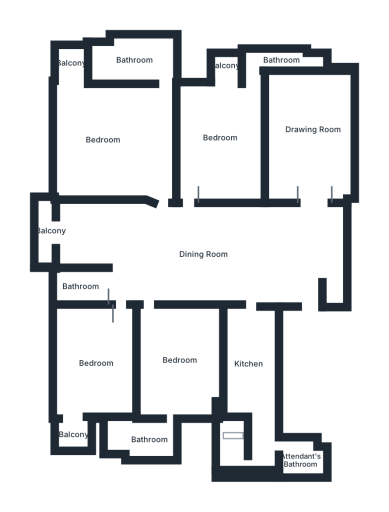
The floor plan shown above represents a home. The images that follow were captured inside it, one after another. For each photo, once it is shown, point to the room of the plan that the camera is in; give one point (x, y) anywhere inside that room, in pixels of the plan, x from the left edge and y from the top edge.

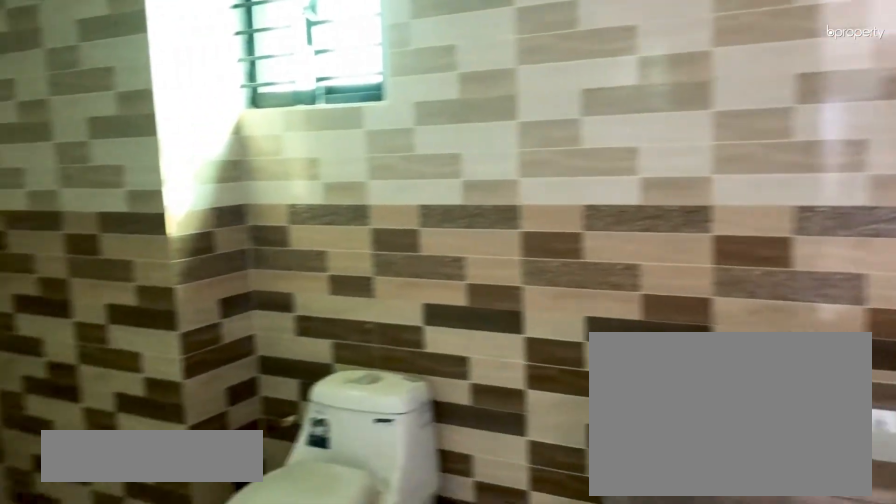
(133, 61)
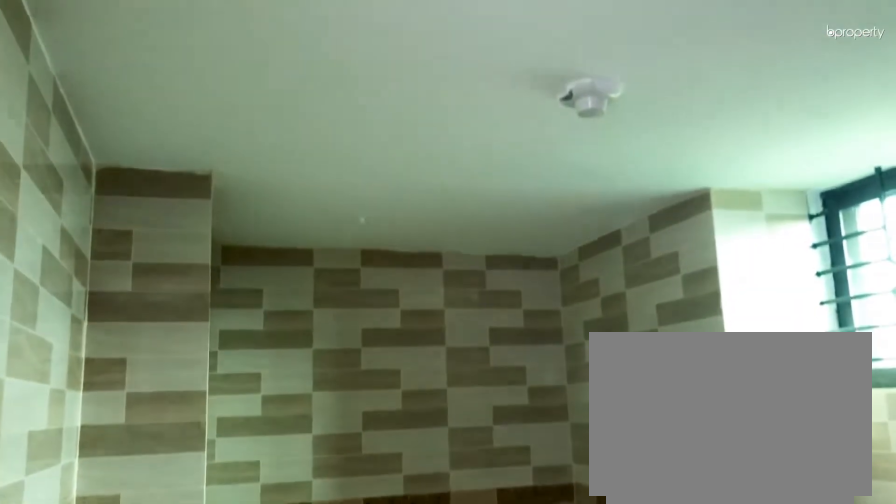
(133, 61)
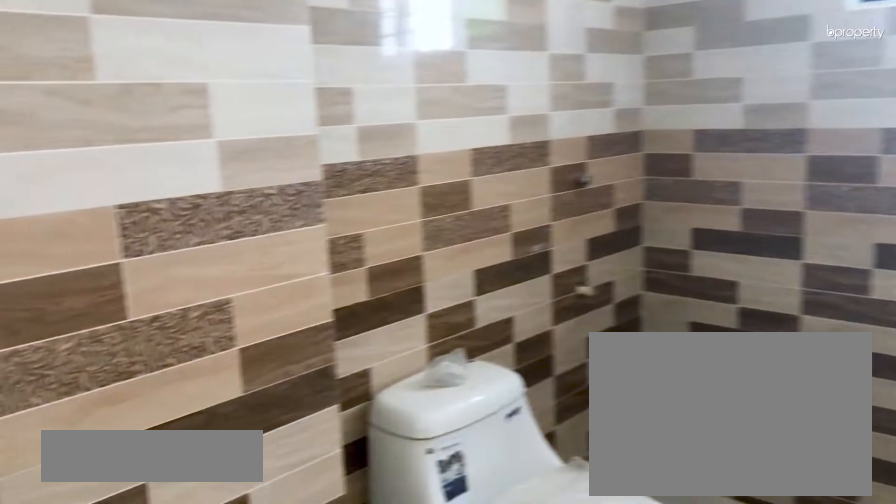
(78, 285)
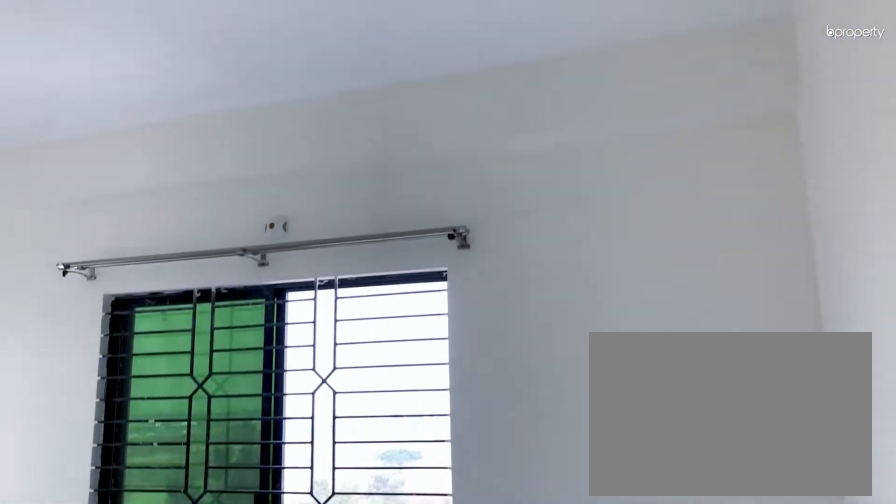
(89, 361)
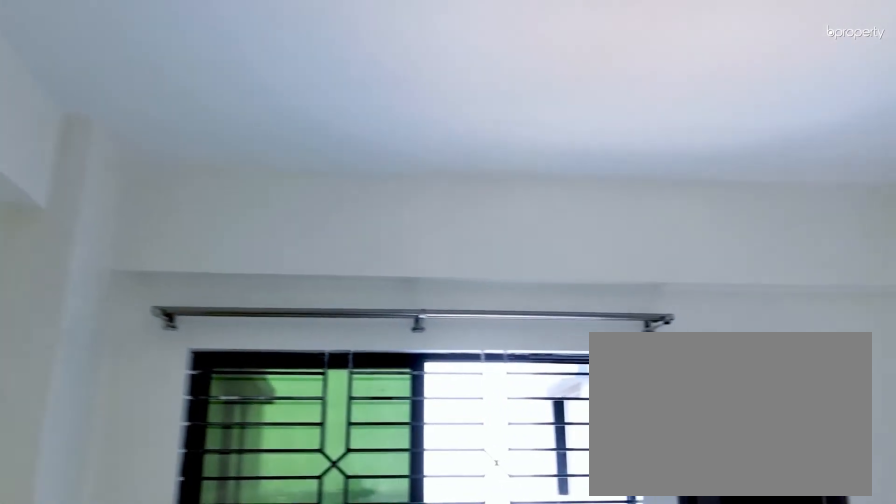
(179, 366)
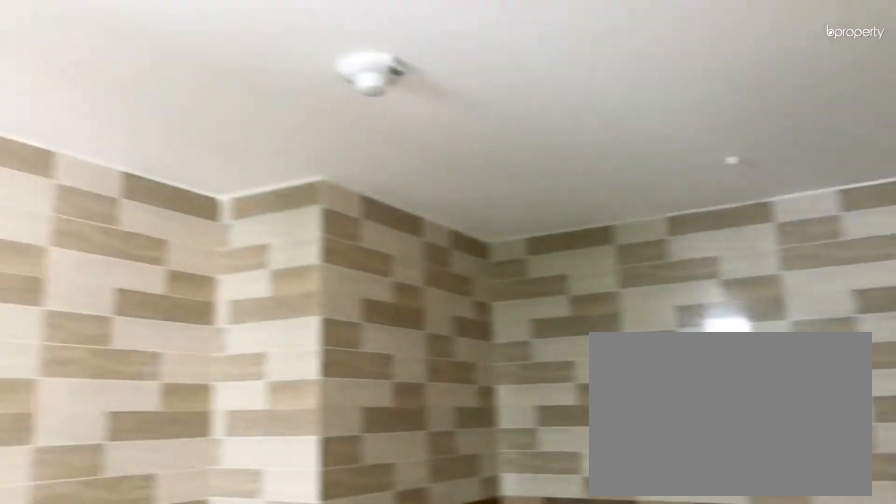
(150, 445)
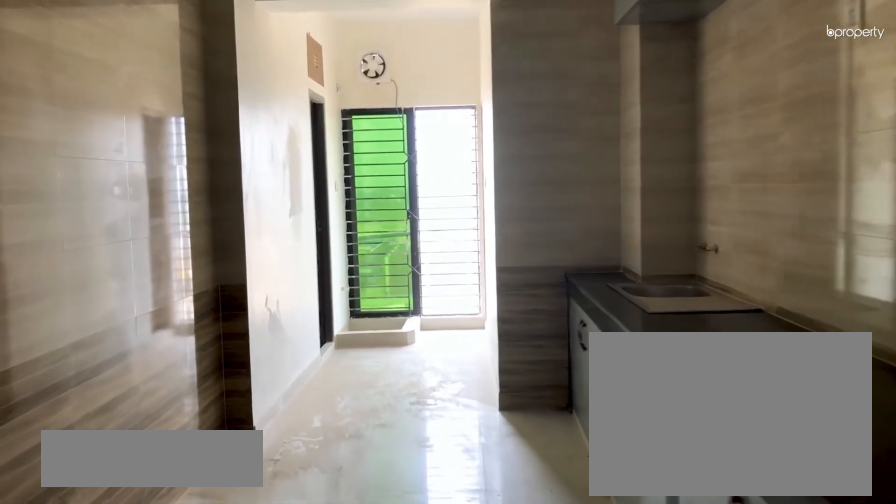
(249, 366)
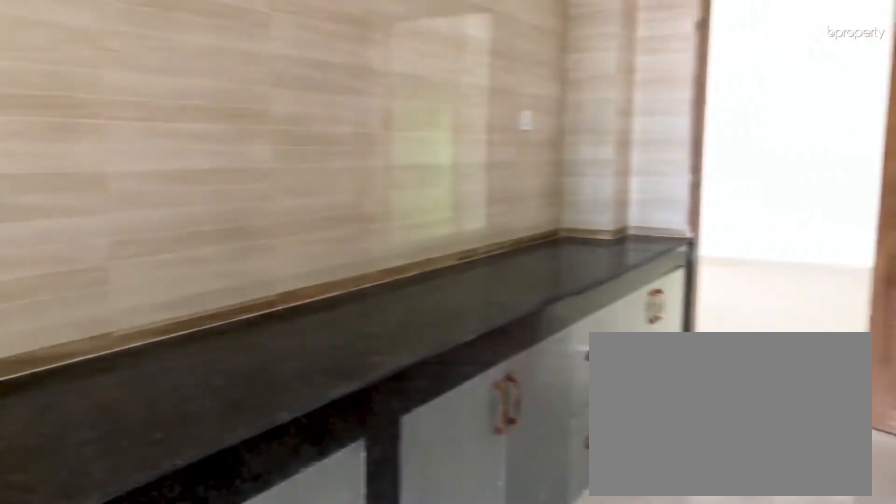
(249, 366)
